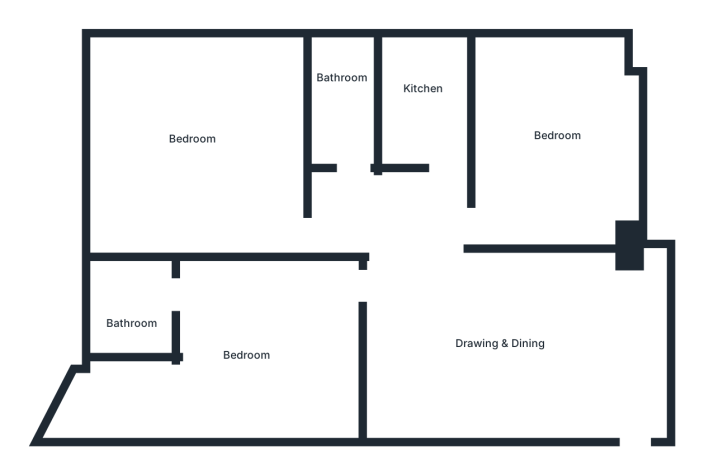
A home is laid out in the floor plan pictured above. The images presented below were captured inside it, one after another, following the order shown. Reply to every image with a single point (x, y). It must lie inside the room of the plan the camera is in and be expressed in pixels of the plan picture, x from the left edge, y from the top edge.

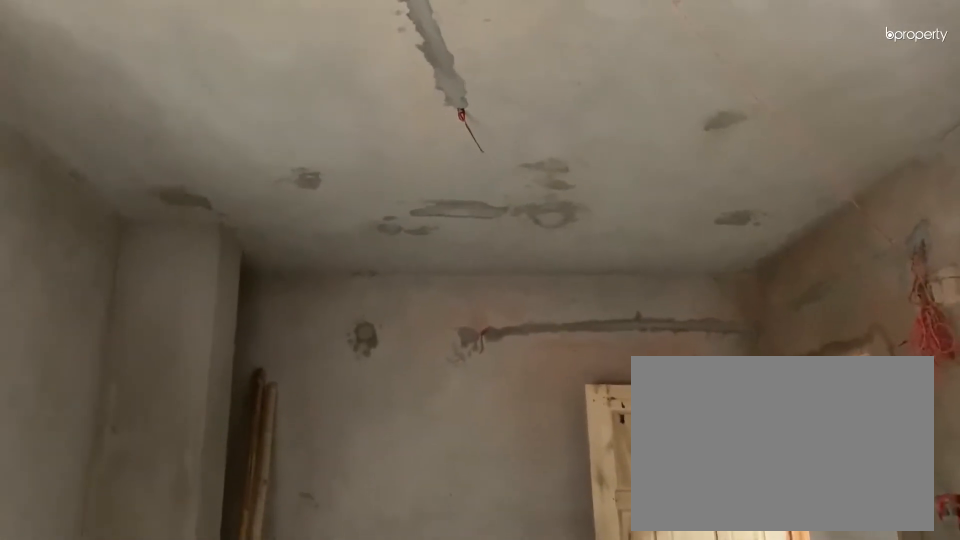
(513, 351)
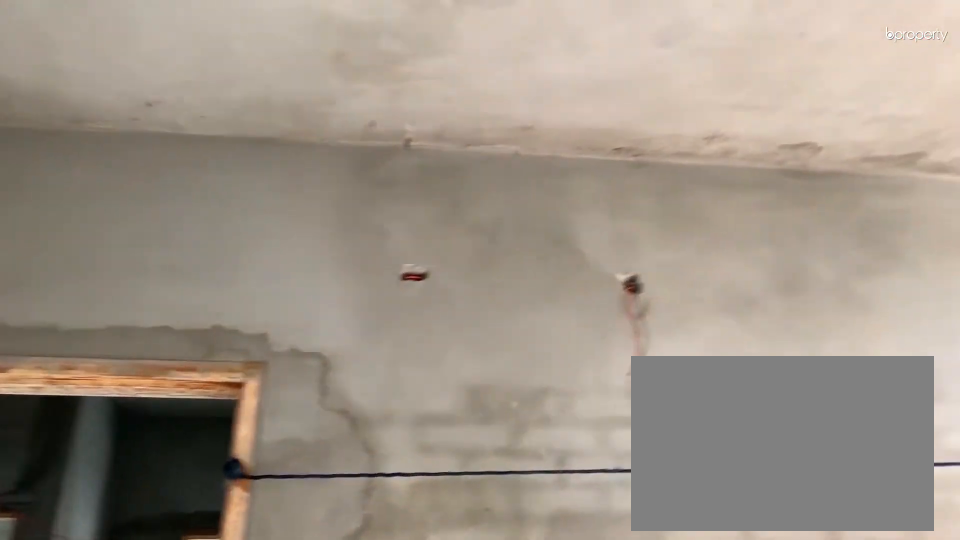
(549, 137)
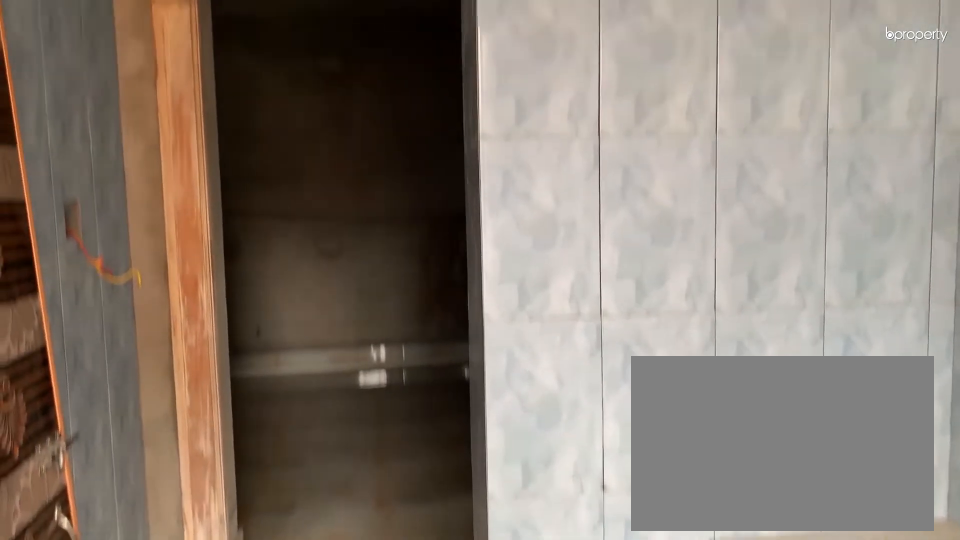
(415, 97)
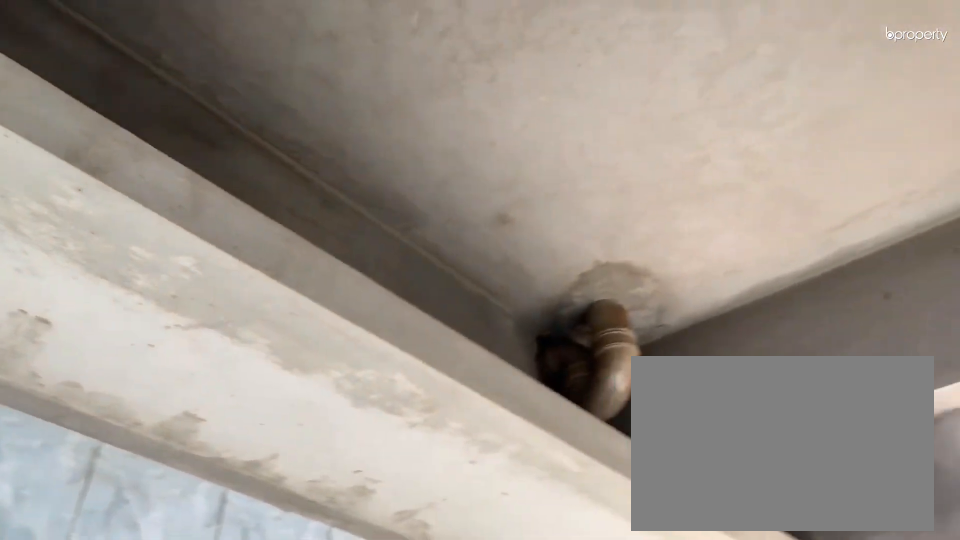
(415, 97)
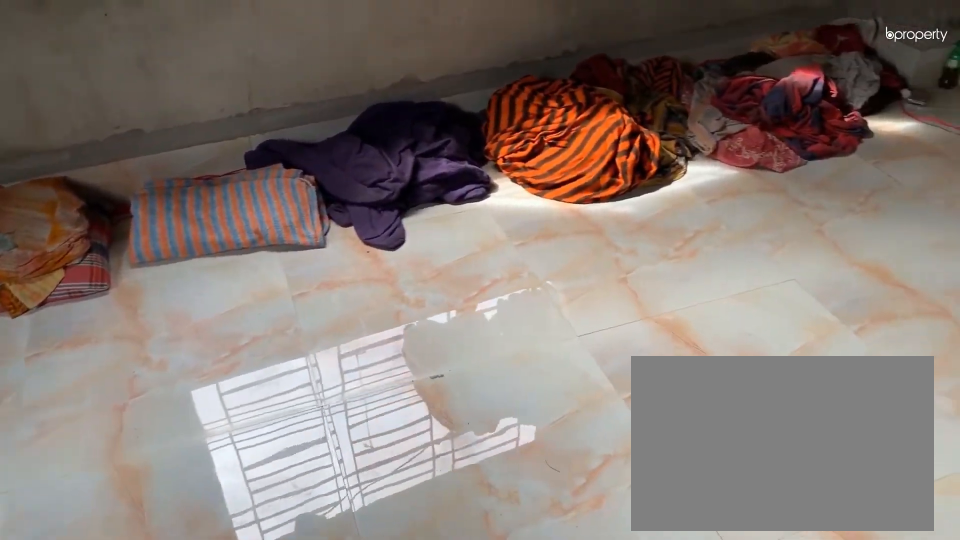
(193, 134)
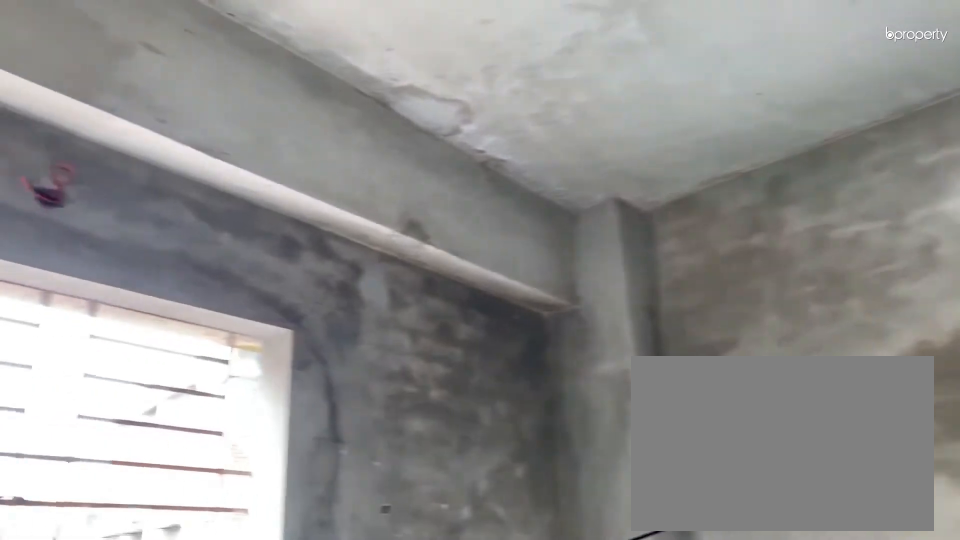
(193, 135)
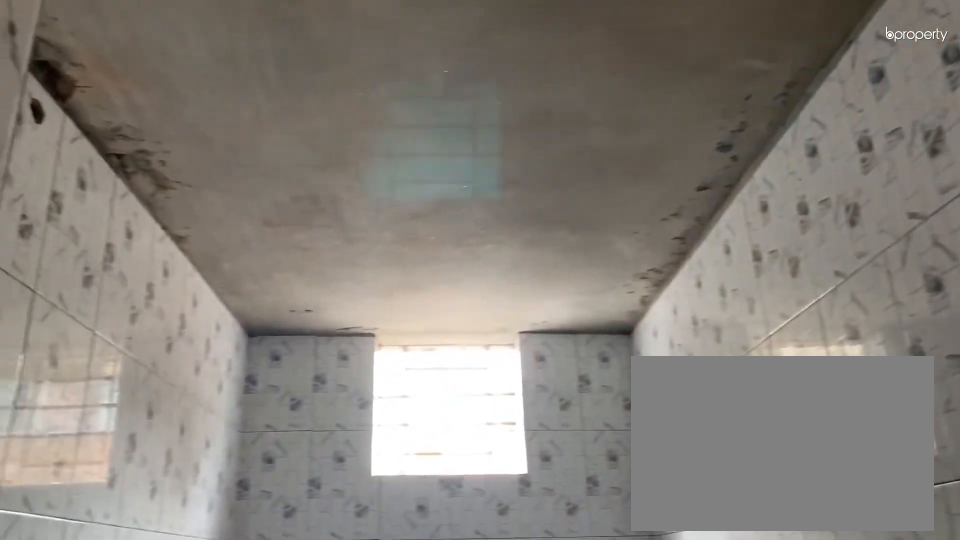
(341, 87)
